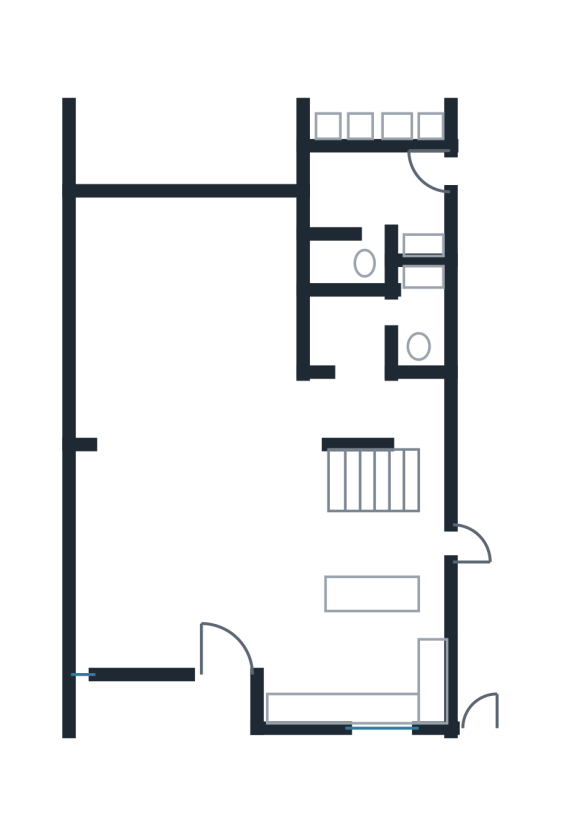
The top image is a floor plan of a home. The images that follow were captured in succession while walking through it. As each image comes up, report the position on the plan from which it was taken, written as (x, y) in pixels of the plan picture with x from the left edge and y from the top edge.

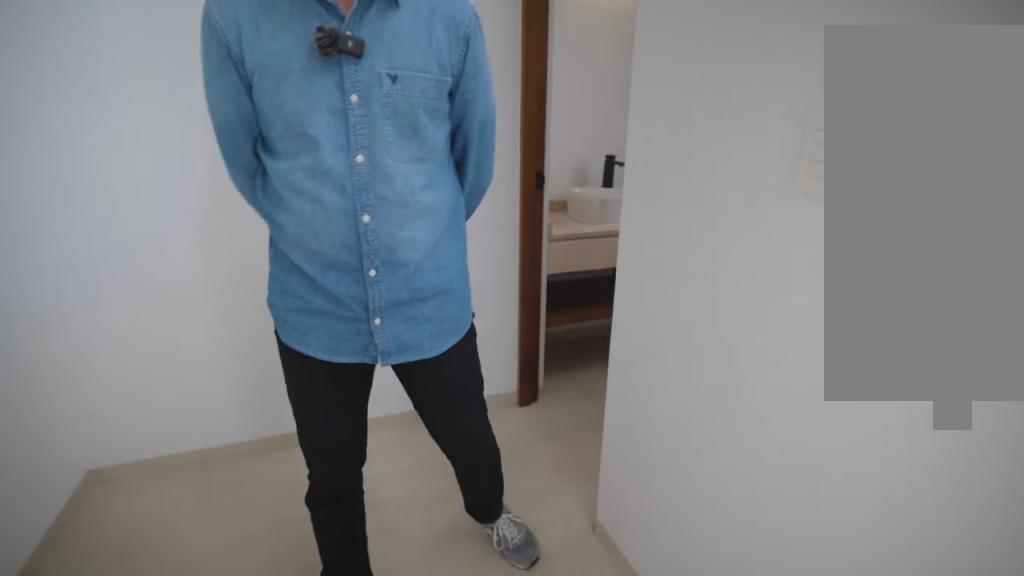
(372, 337)
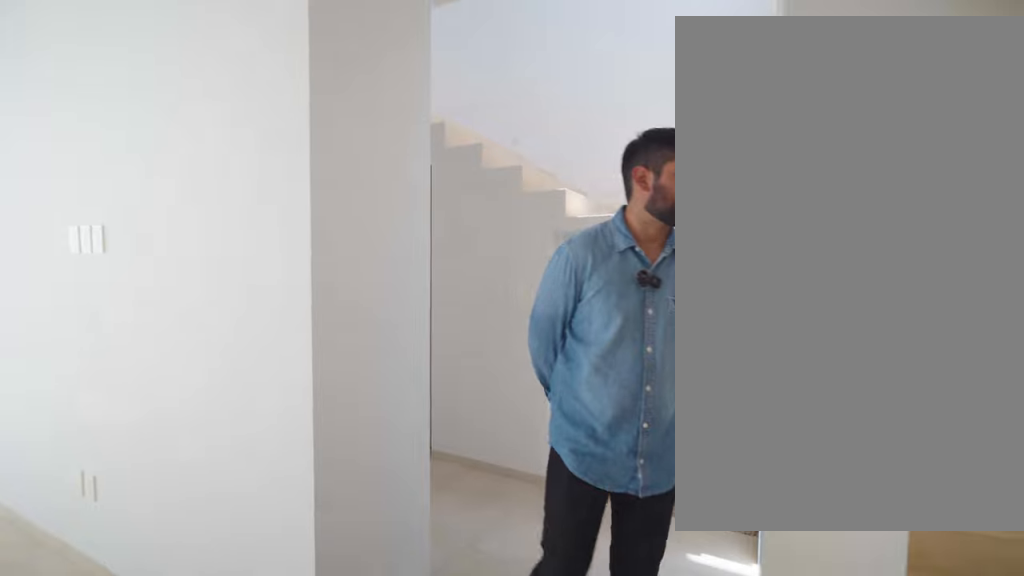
(366, 392)
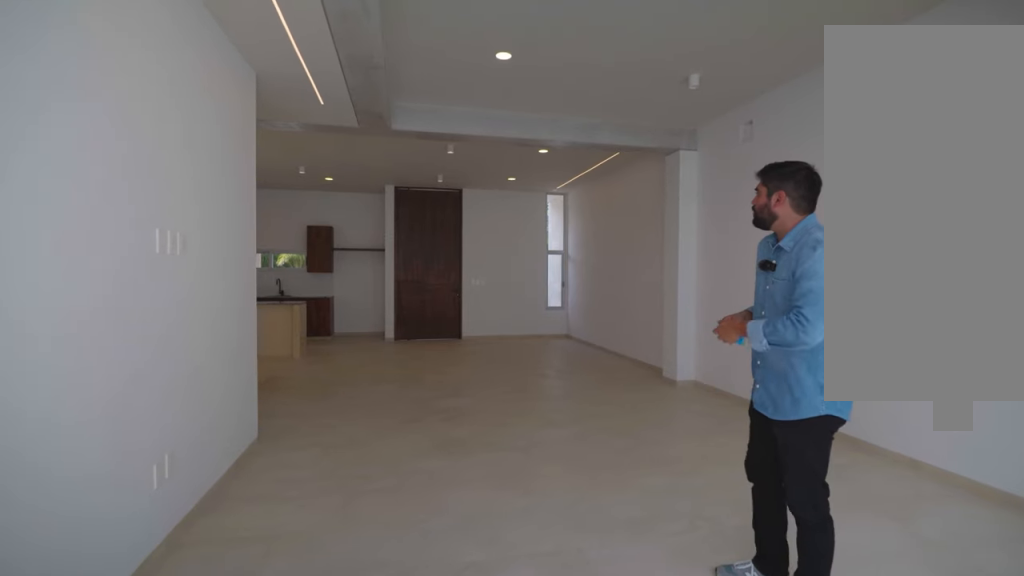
(168, 233)
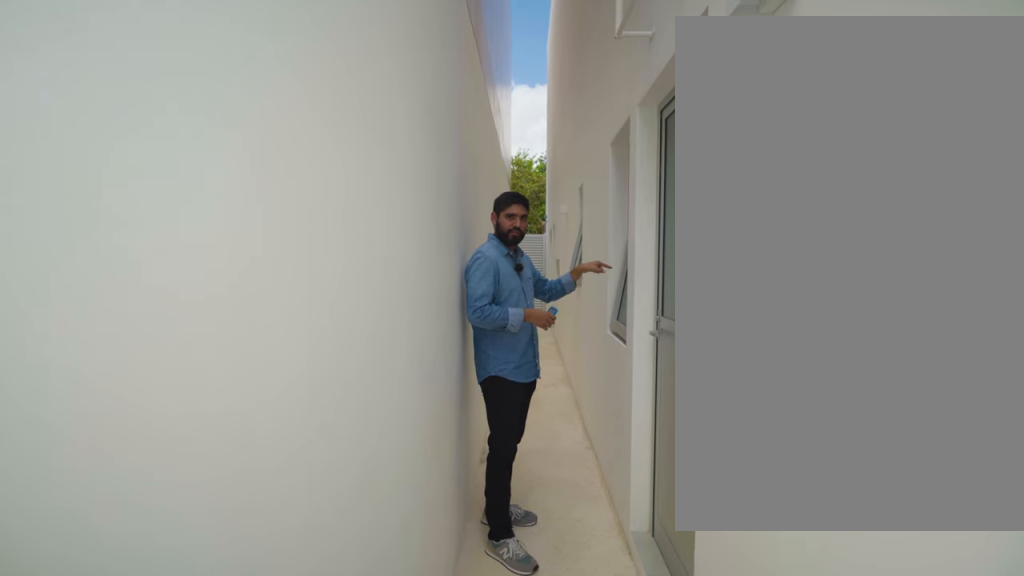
(472, 165)
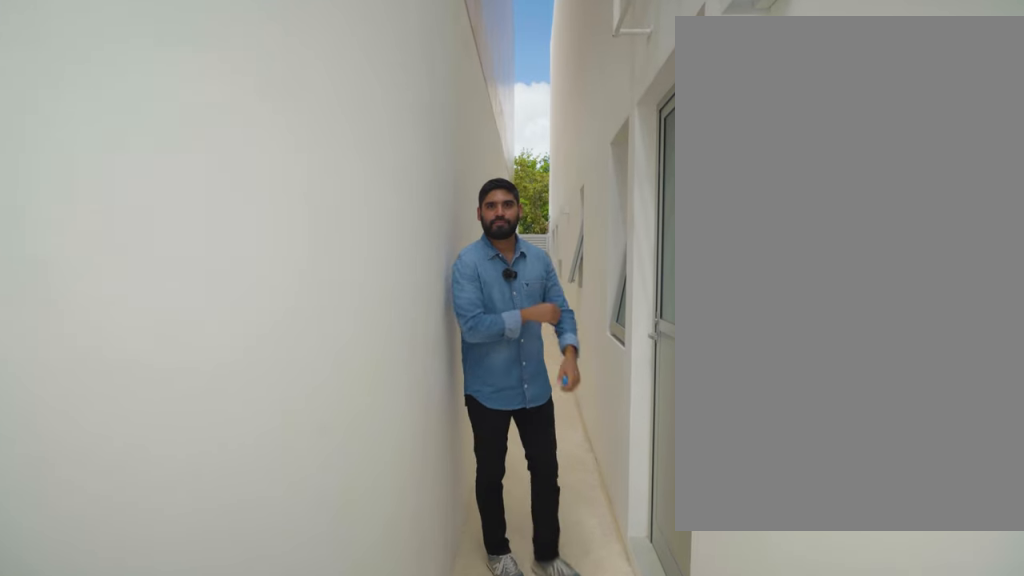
(472, 164)
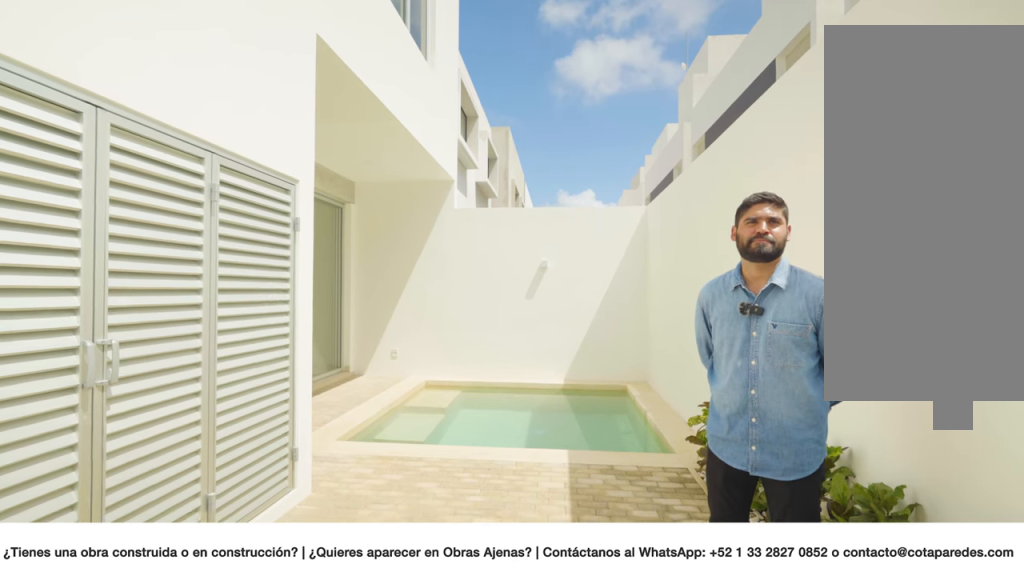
(478, 89)
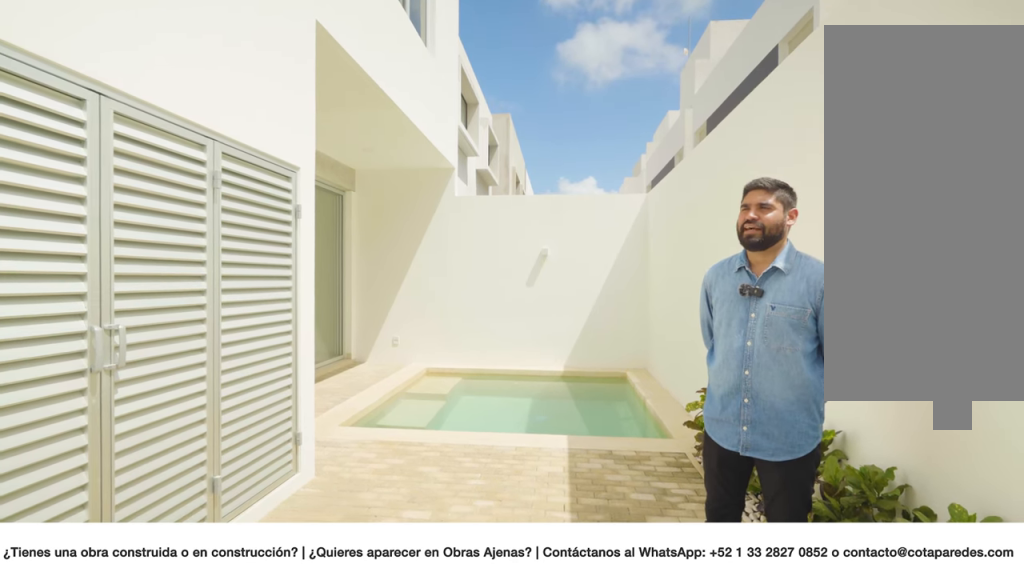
(478, 89)
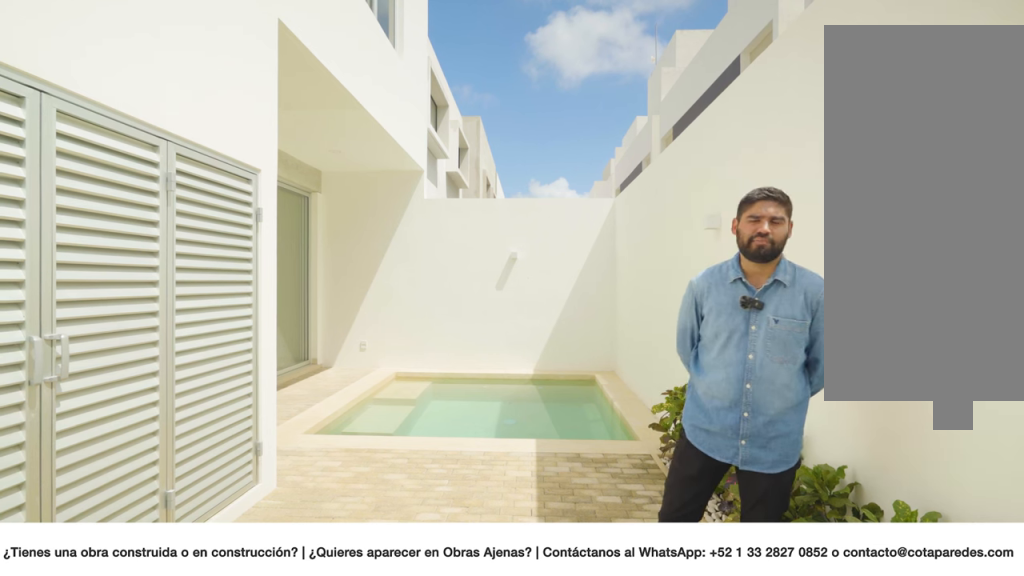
(478, 89)
